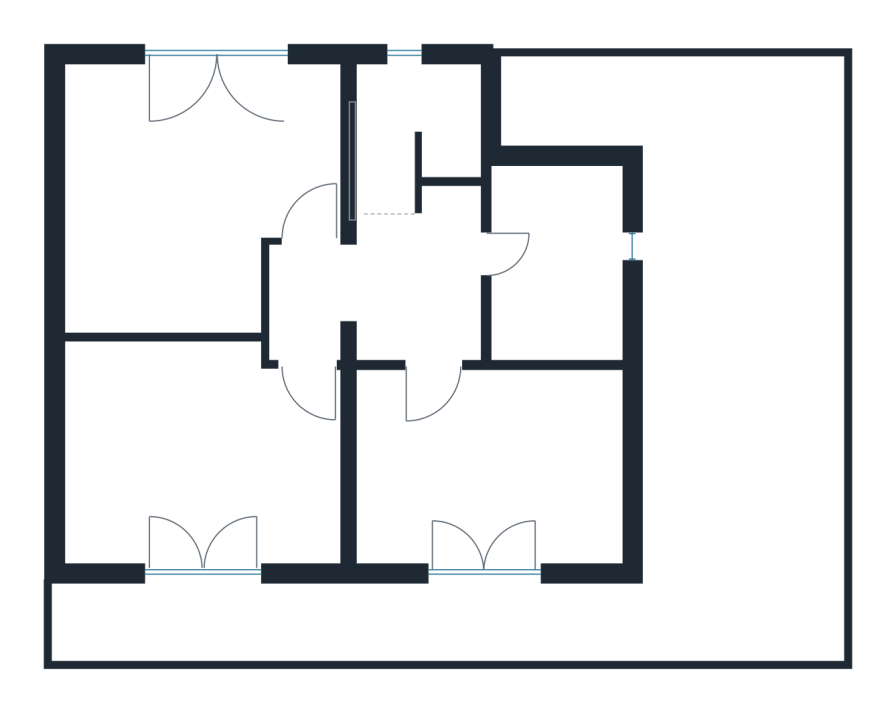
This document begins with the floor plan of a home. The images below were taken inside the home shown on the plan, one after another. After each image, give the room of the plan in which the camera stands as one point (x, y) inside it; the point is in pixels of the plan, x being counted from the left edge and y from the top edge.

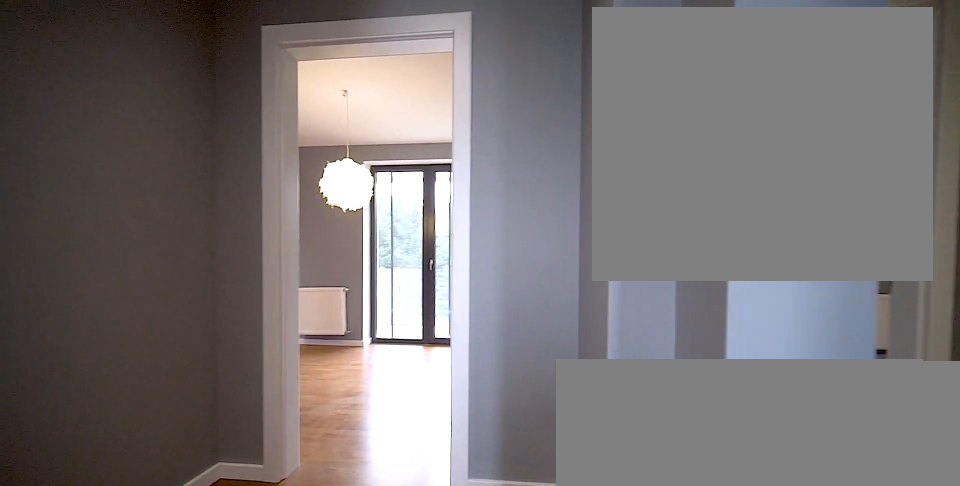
(403, 282)
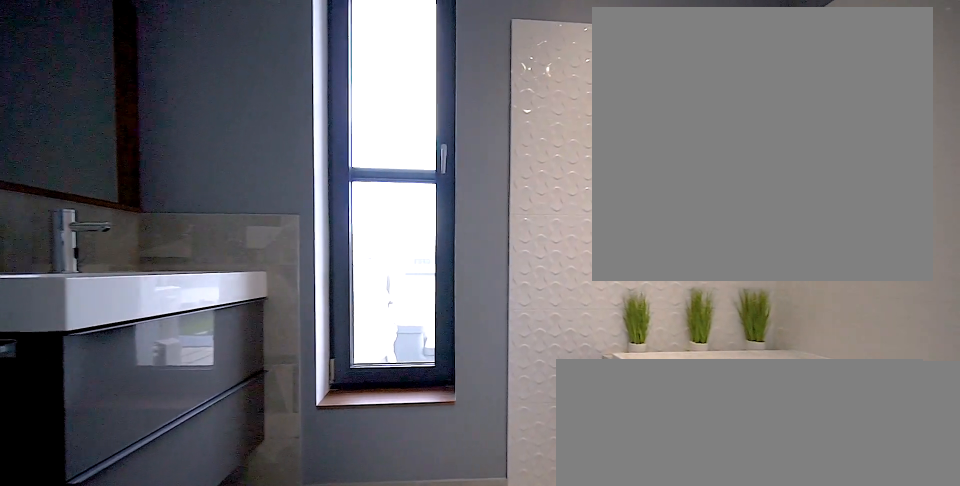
(563, 271)
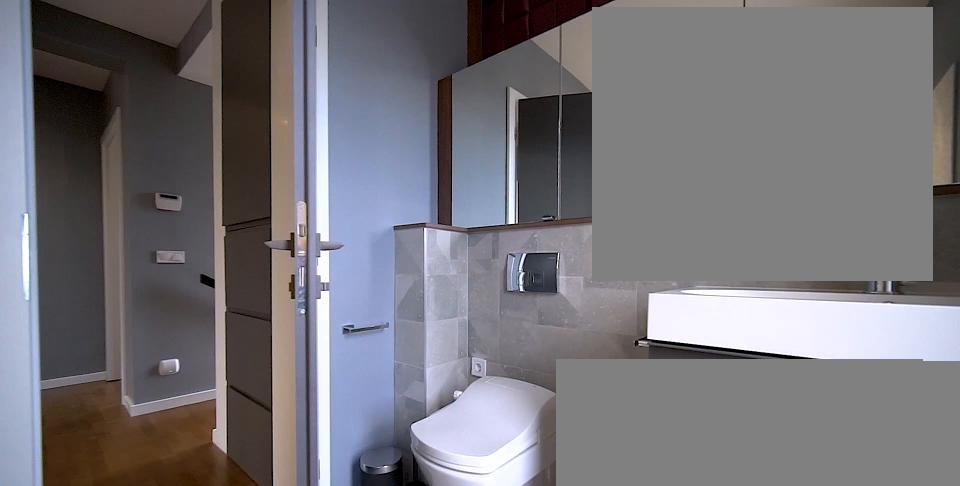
(563, 271)
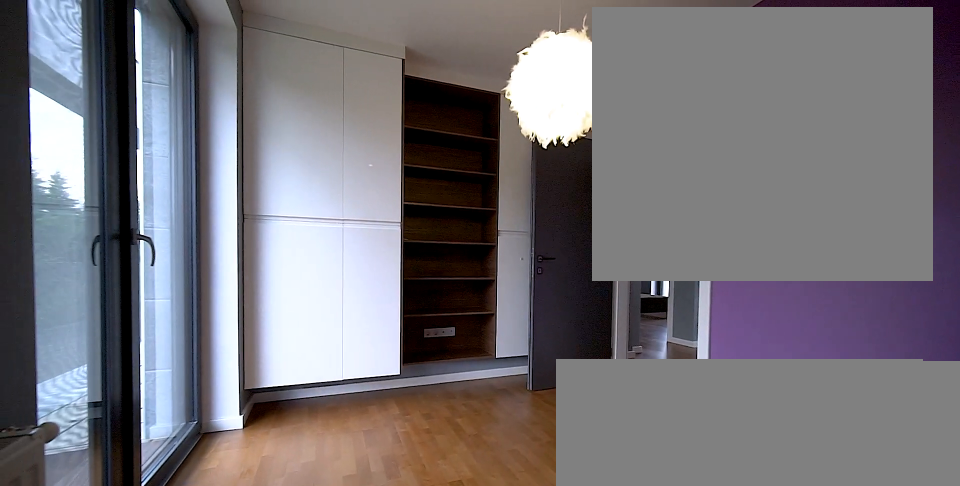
(486, 464)
